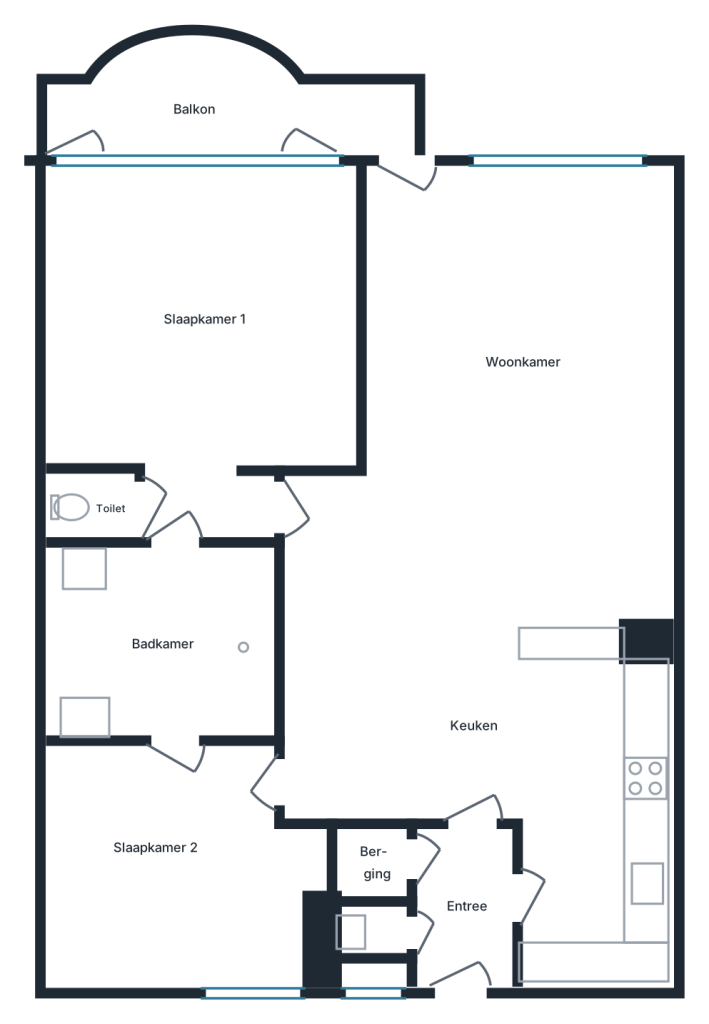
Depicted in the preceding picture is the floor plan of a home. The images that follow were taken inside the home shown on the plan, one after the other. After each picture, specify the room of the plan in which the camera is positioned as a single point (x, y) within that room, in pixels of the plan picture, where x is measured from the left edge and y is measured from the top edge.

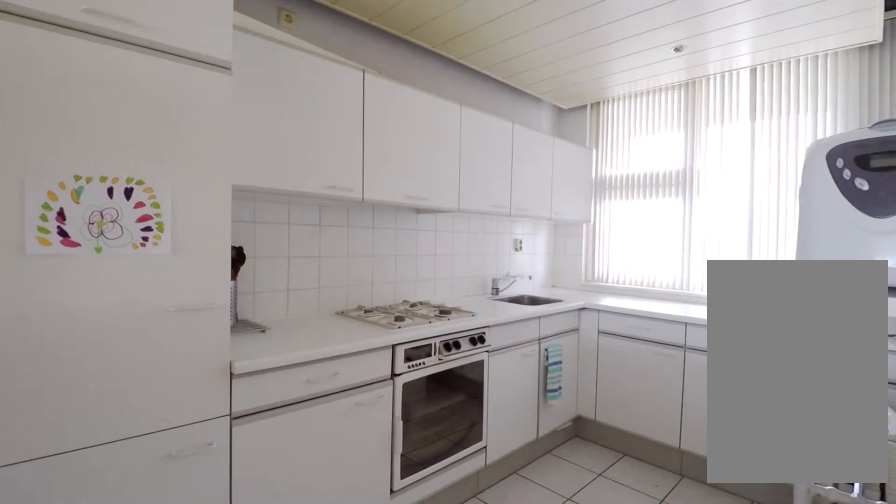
(447, 759)
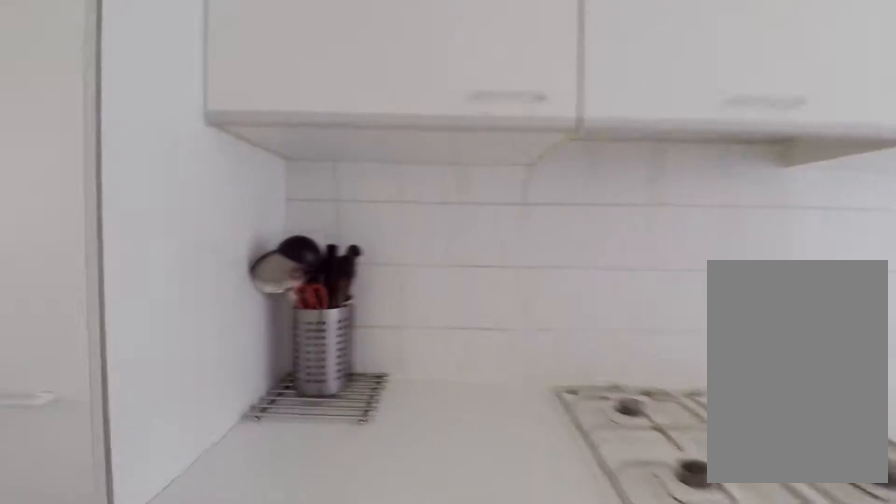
(447, 759)
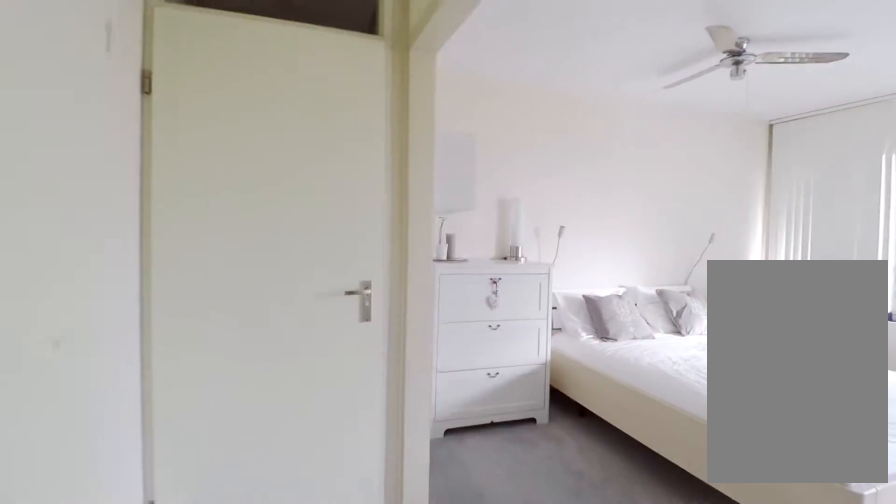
(203, 339)
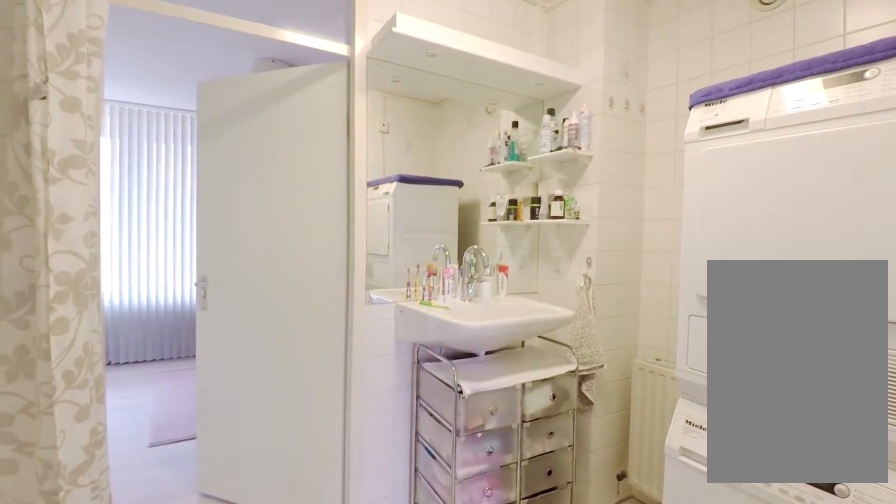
(171, 643)
